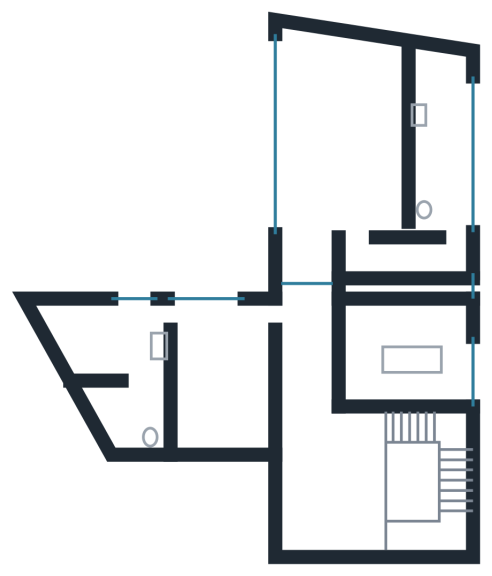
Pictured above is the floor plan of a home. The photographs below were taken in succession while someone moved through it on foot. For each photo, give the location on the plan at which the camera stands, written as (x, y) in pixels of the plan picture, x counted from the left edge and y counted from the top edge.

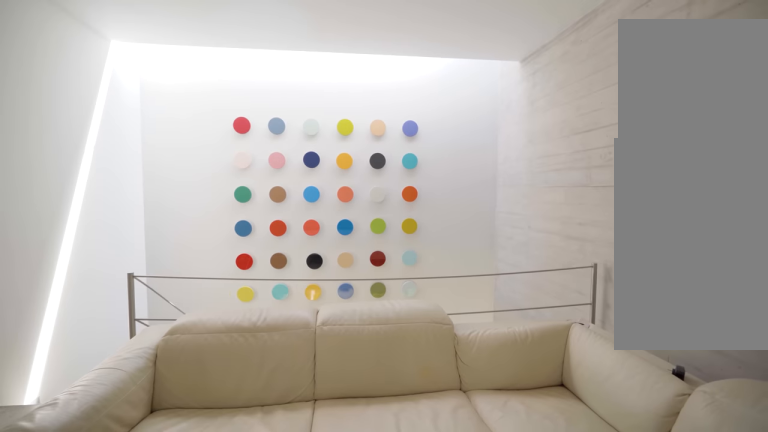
(319, 430)
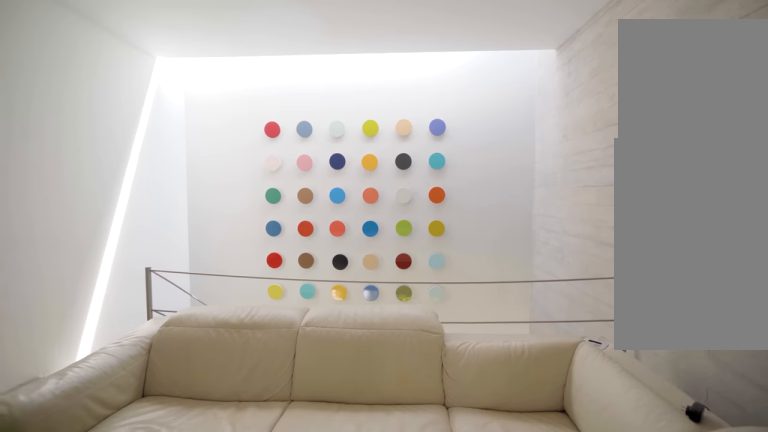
(324, 477)
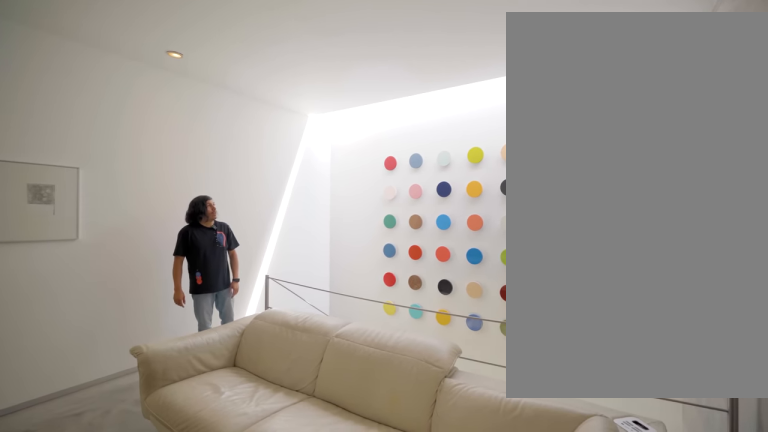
(320, 486)
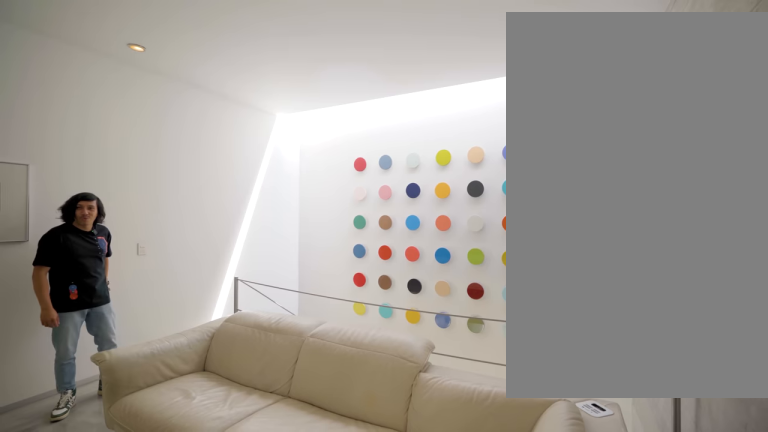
(319, 486)
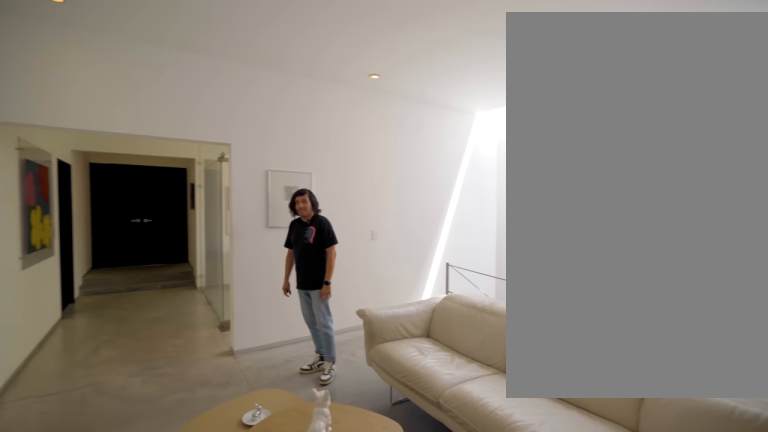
(320, 484)
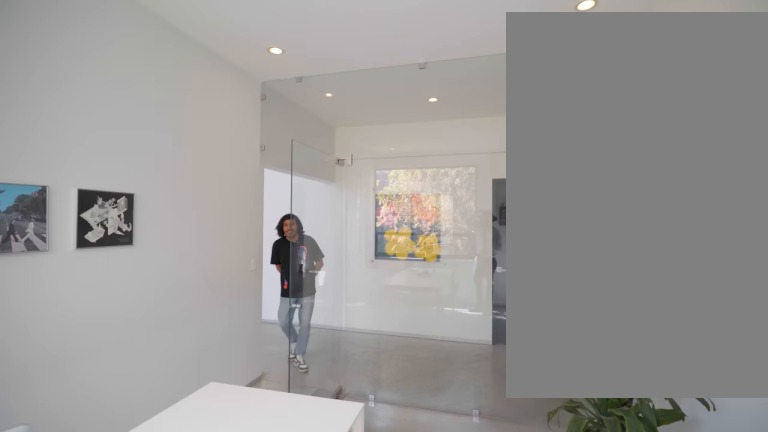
(417, 331)
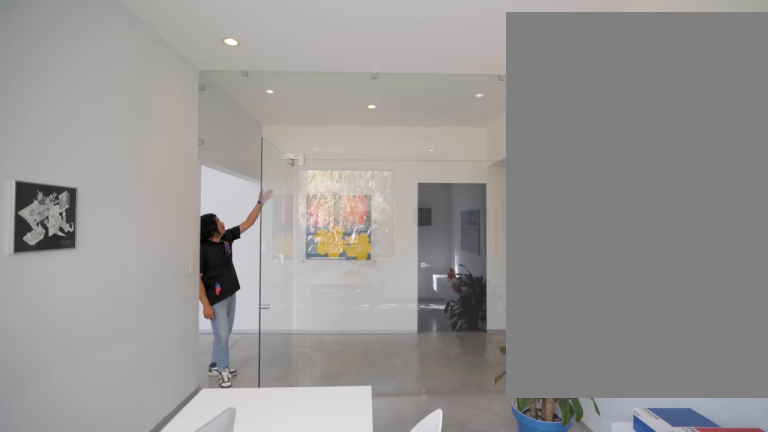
(449, 340)
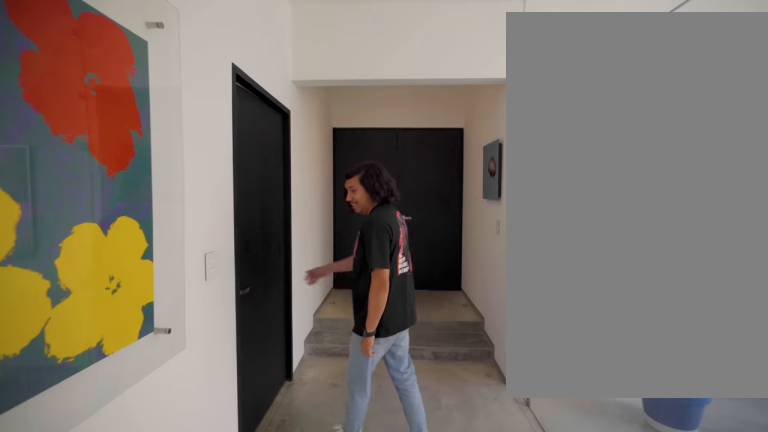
(307, 388)
